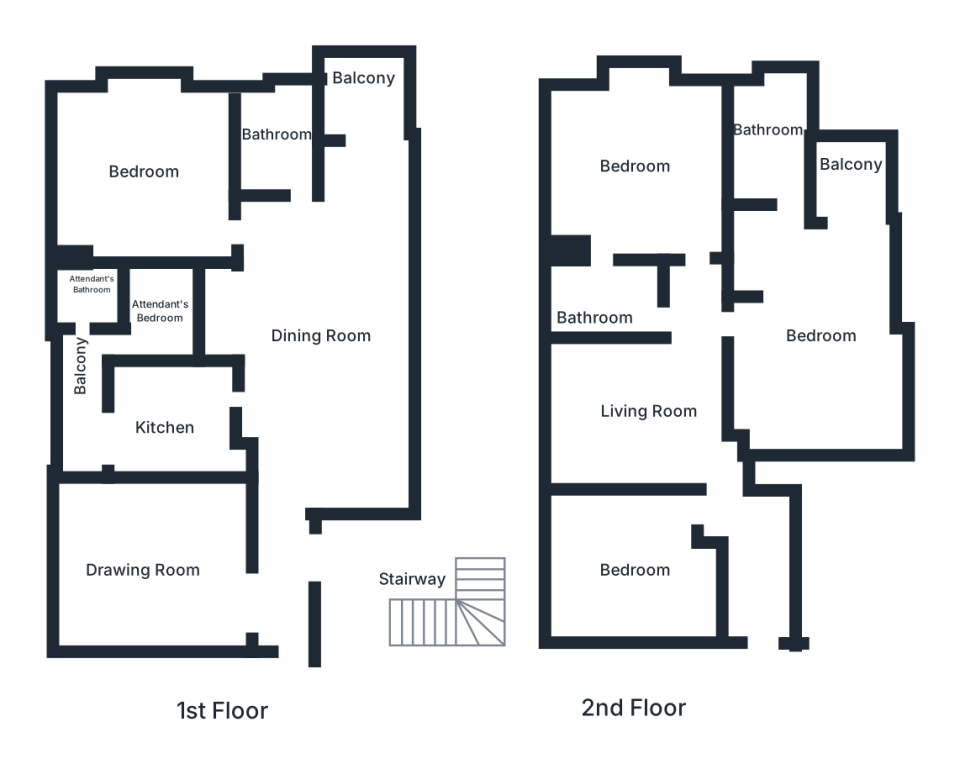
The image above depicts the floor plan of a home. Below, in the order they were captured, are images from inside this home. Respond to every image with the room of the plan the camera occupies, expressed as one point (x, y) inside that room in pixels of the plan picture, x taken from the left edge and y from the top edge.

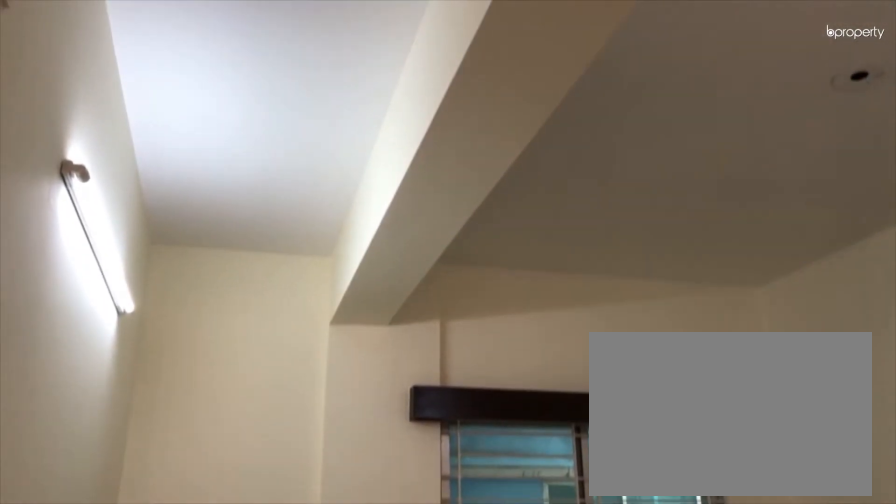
(635, 401)
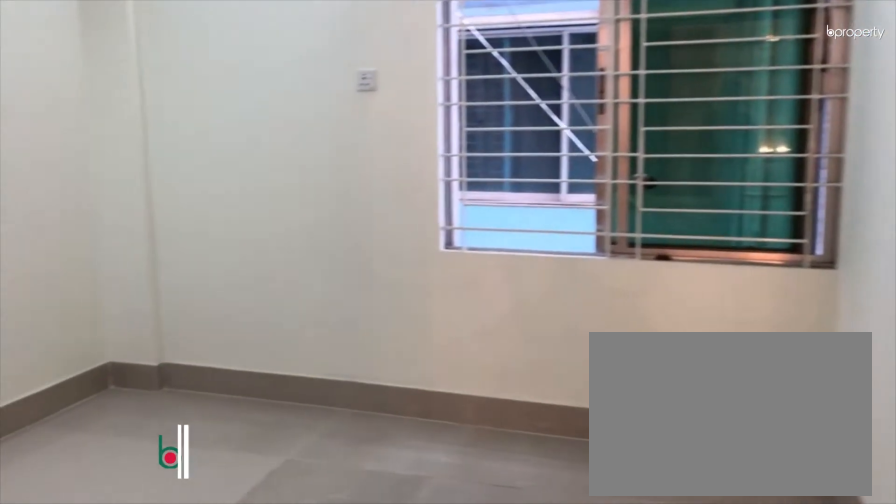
(627, 571)
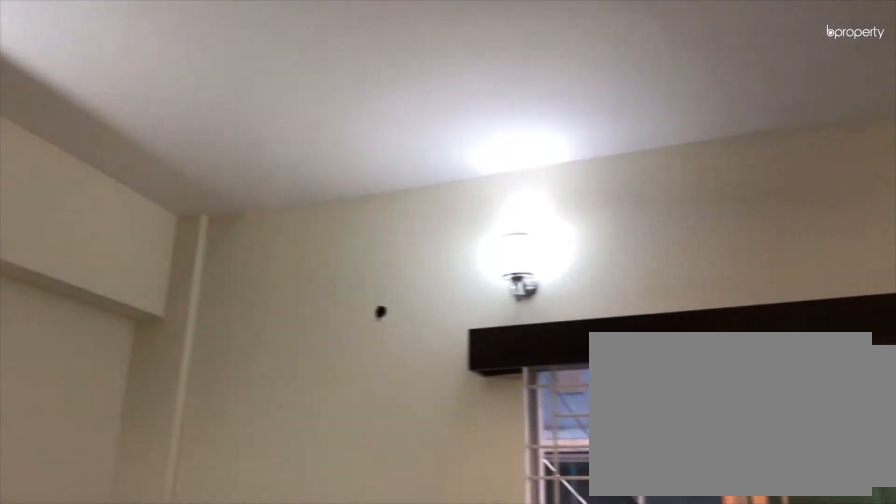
(628, 572)
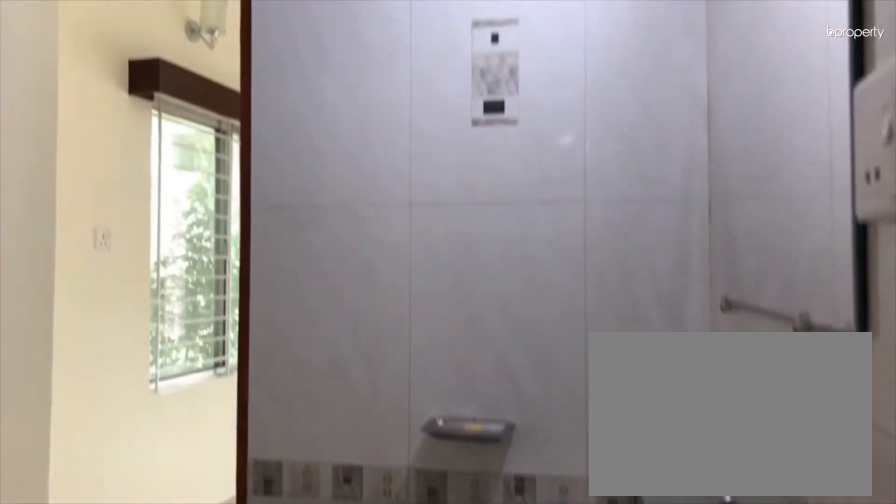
(615, 301)
